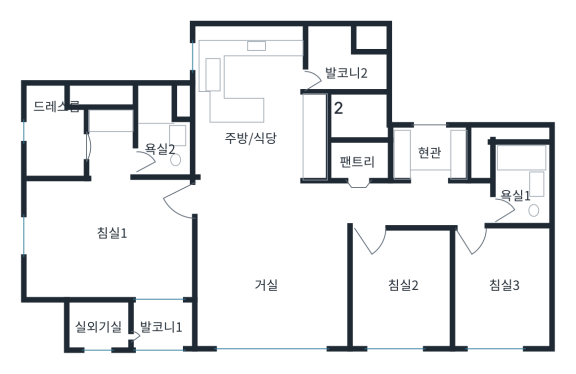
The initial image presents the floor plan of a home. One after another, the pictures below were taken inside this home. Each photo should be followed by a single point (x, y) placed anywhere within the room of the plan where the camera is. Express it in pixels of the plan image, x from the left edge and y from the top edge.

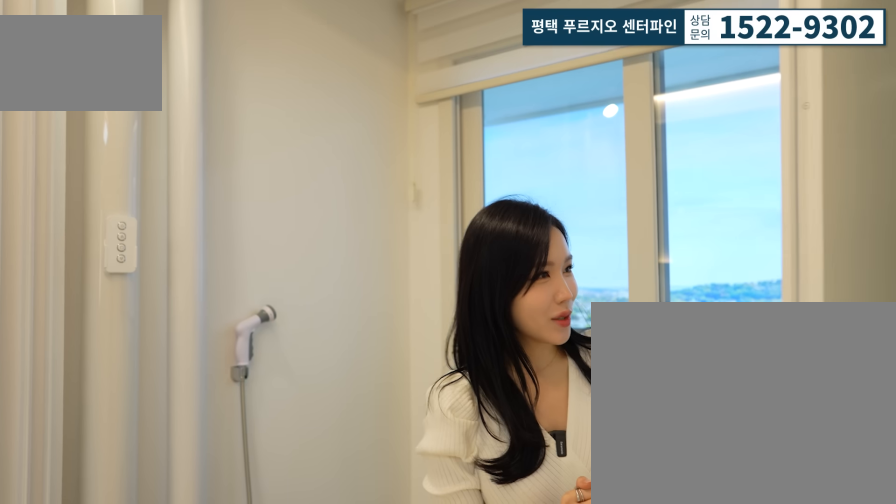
(158, 317)
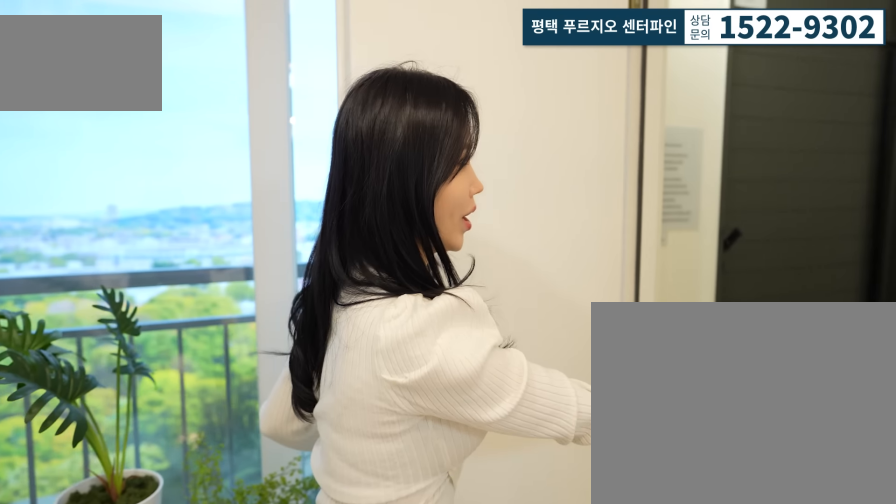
(157, 325)
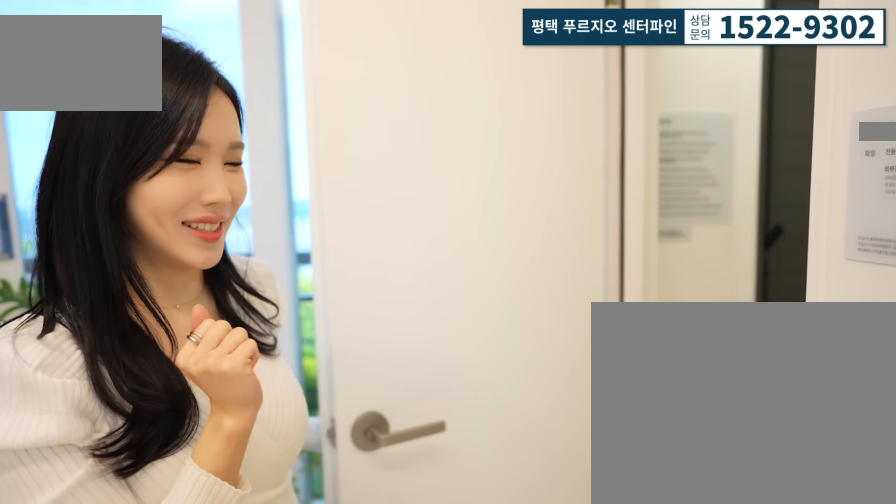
(158, 317)
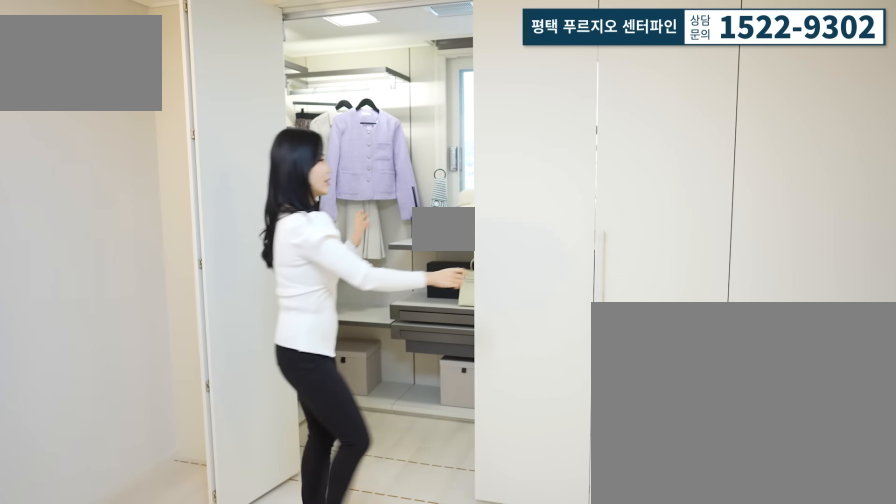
(69, 237)
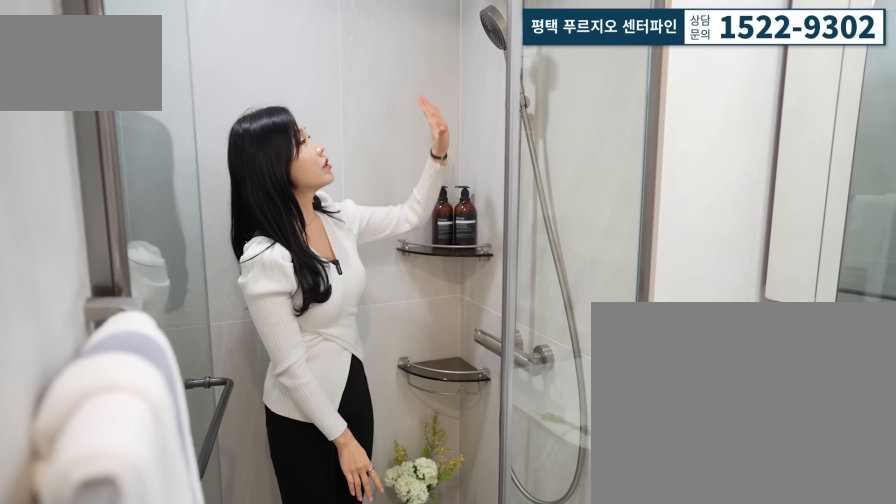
(158, 146)
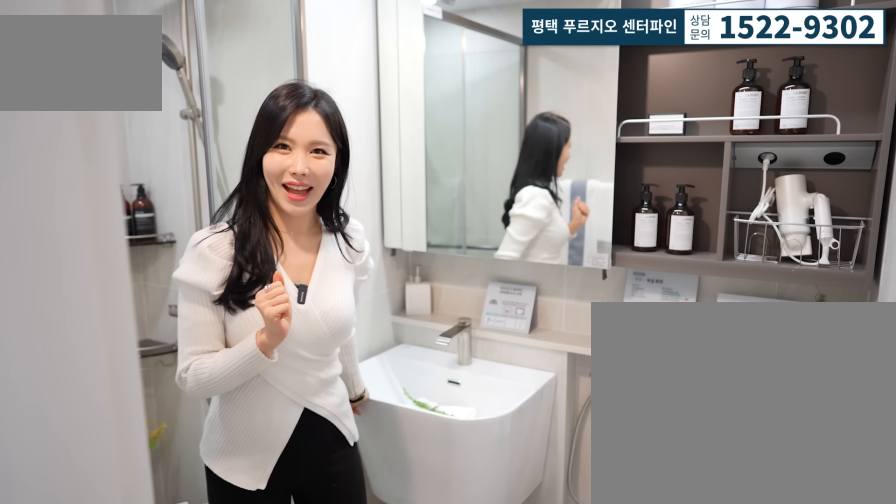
(158, 146)
